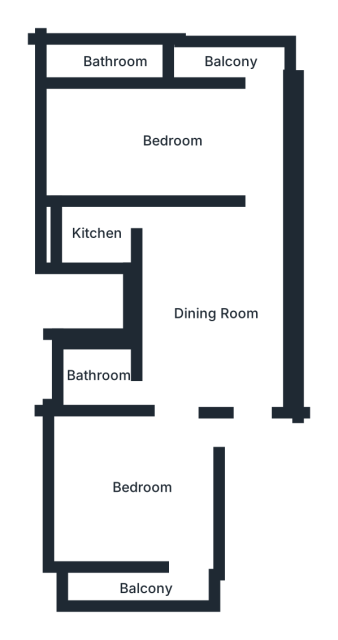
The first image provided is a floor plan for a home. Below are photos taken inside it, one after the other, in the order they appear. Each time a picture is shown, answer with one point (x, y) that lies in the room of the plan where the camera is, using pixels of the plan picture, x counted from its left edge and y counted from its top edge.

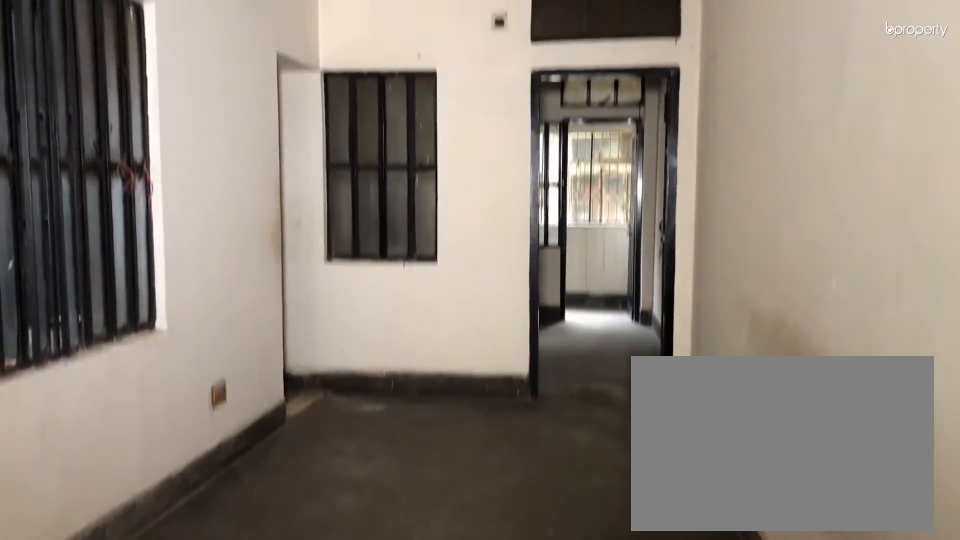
(214, 315)
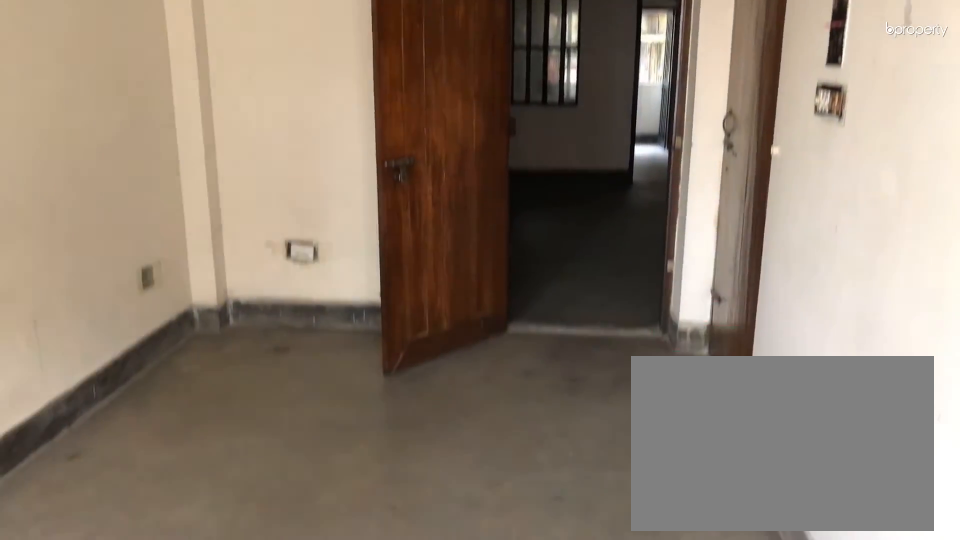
(146, 488)
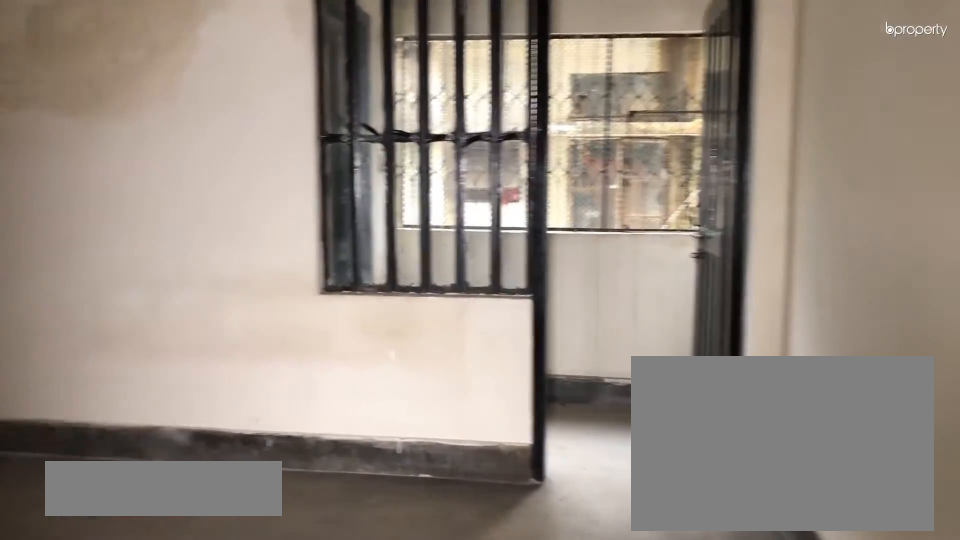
(171, 141)
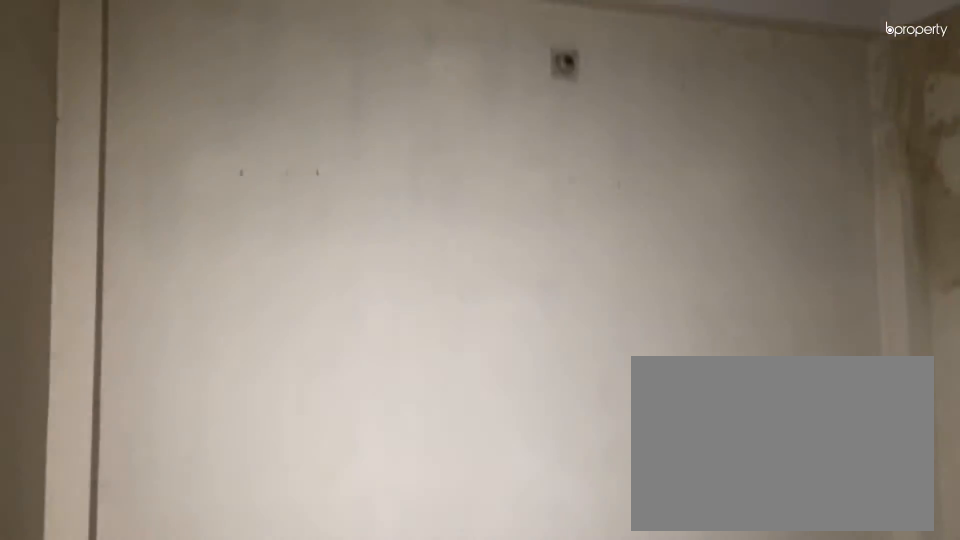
(170, 141)
